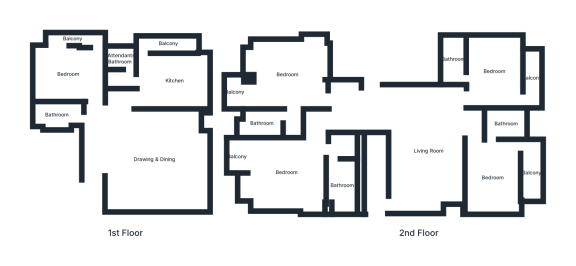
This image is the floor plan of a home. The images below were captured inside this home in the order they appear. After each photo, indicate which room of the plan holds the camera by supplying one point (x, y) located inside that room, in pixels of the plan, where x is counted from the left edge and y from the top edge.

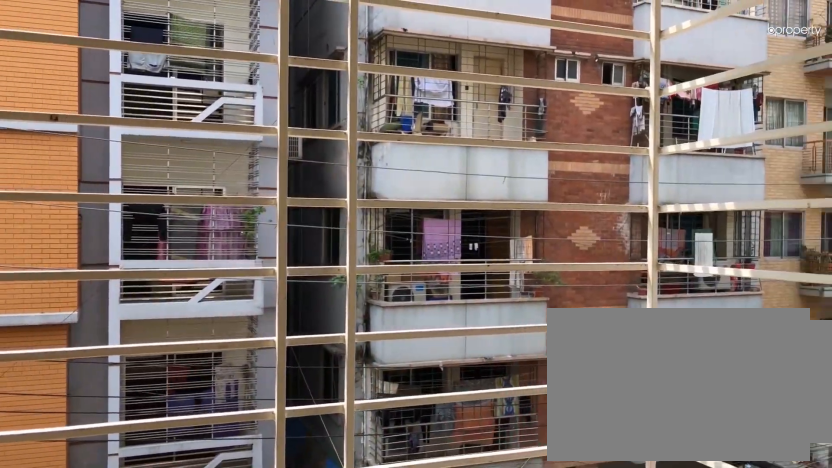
(232, 92)
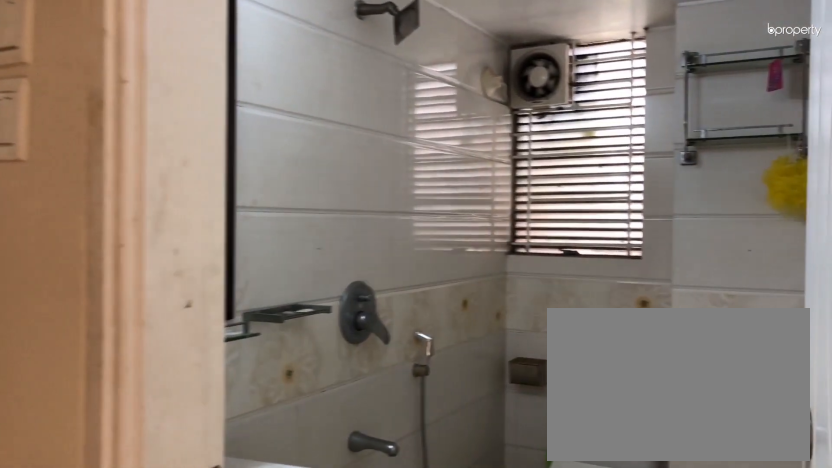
(286, 116)
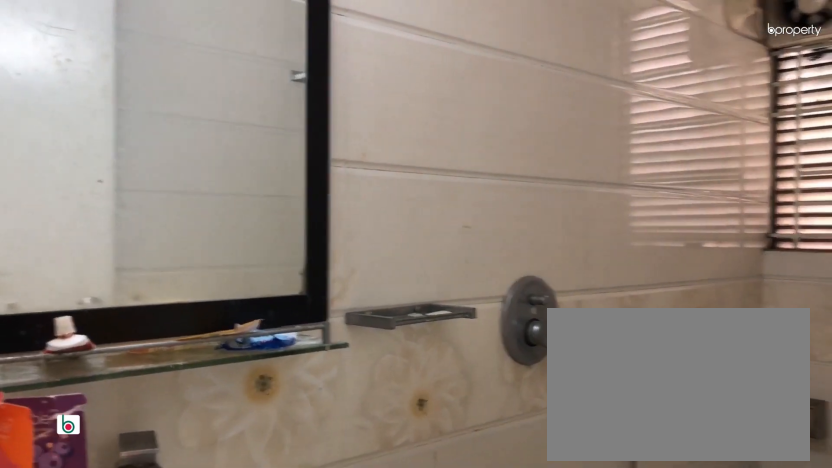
(261, 123)
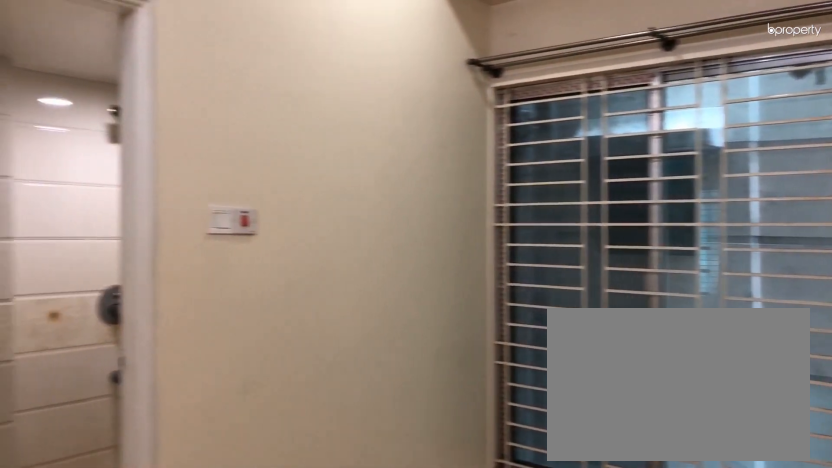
(494, 71)
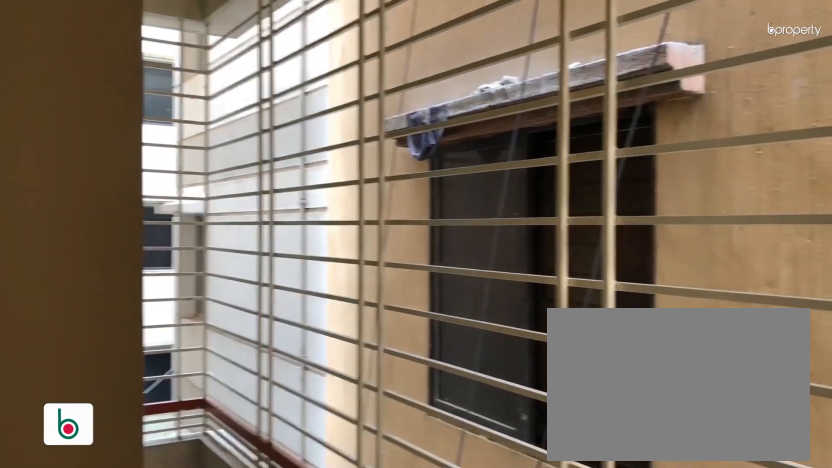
(532, 77)
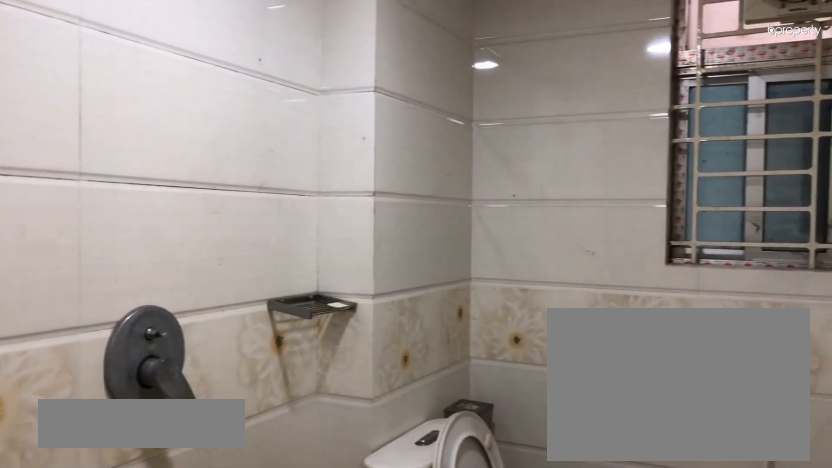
(453, 59)
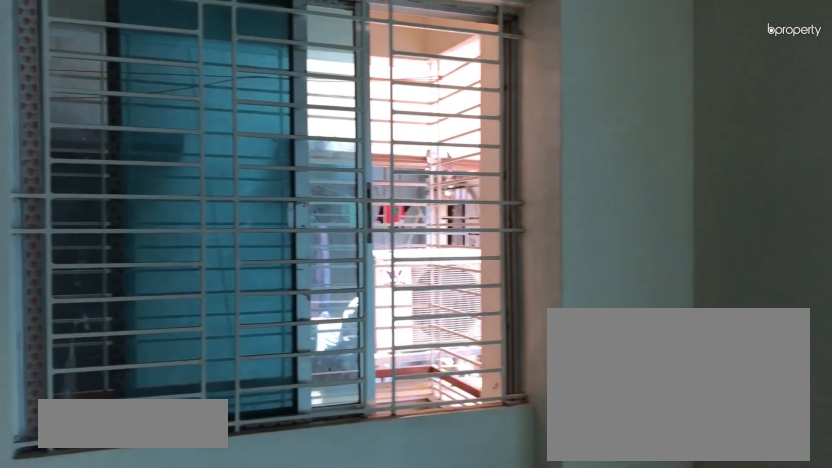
(492, 177)
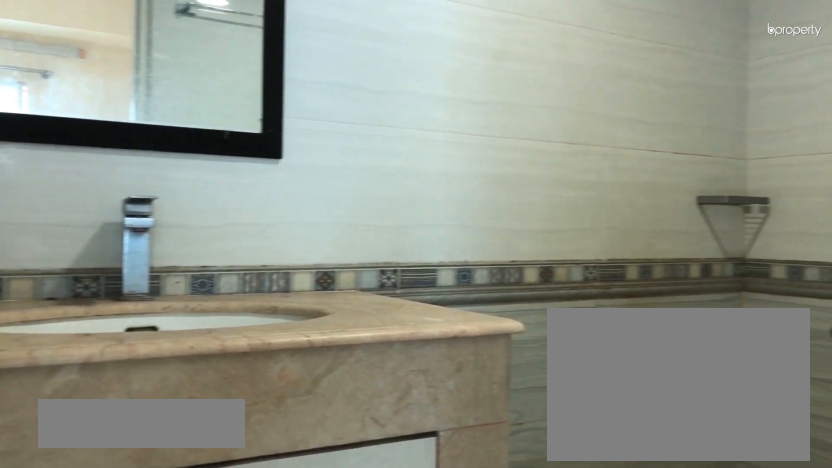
(506, 124)
